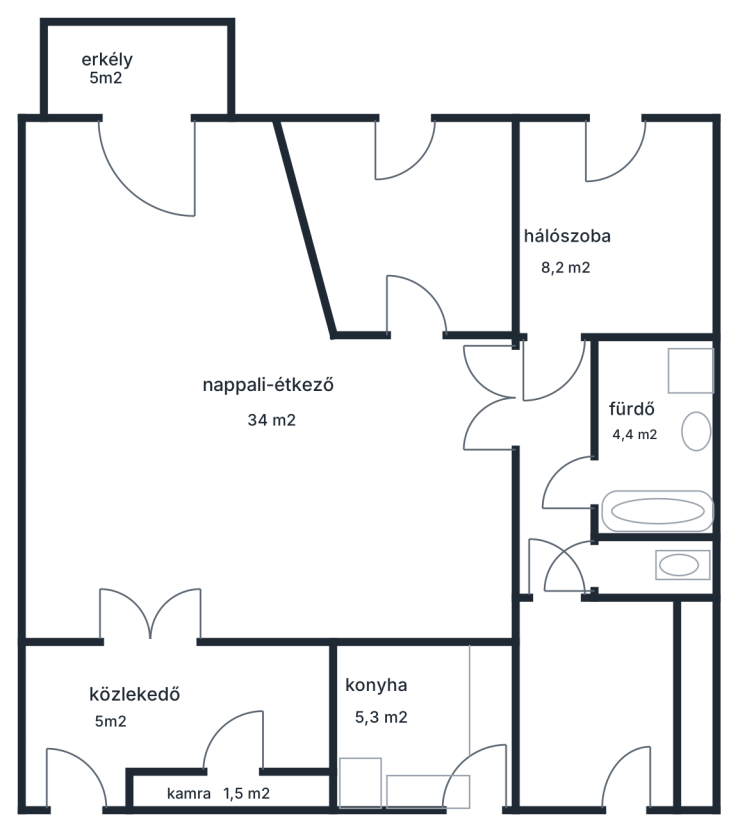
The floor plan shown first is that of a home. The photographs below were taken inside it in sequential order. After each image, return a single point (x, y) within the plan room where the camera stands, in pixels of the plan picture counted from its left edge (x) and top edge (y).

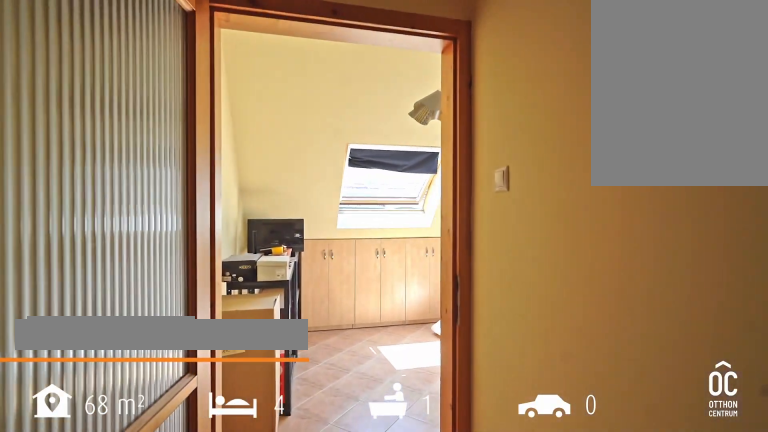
(562, 475)
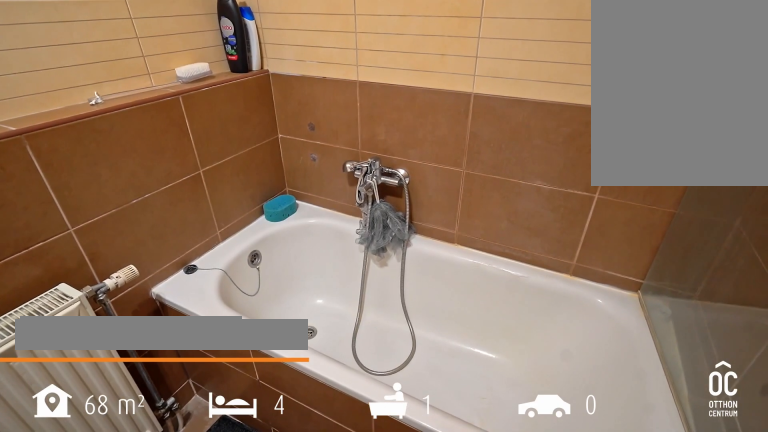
(653, 421)
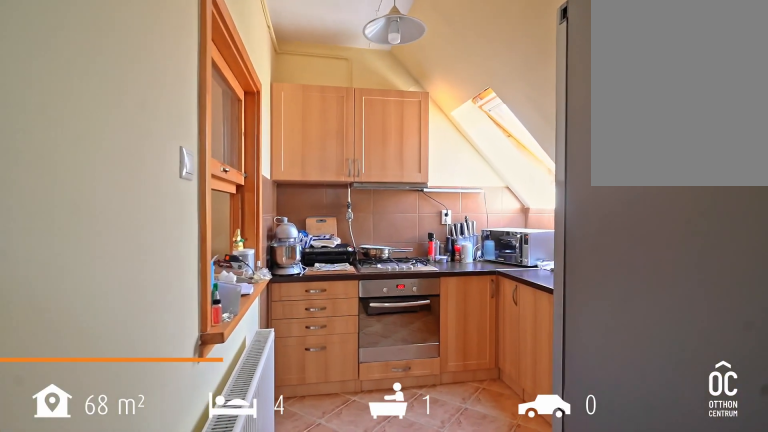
(418, 724)
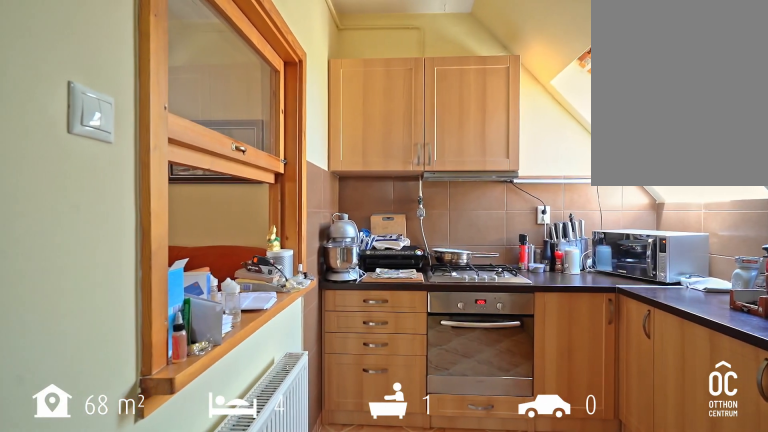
(419, 724)
